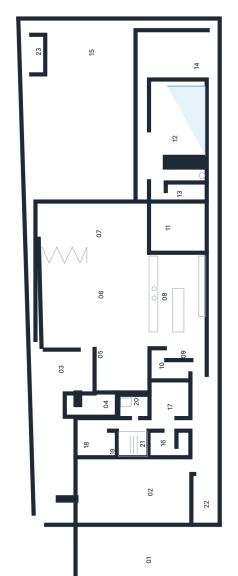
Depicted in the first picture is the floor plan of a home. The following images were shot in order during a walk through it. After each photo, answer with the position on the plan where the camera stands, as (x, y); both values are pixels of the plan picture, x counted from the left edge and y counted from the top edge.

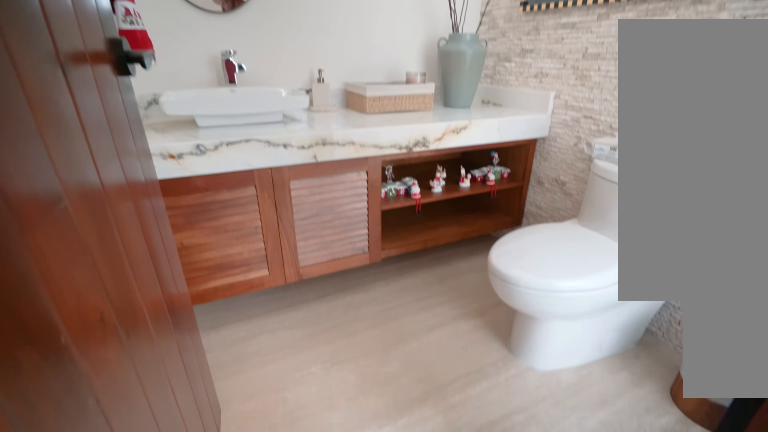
(87, 399)
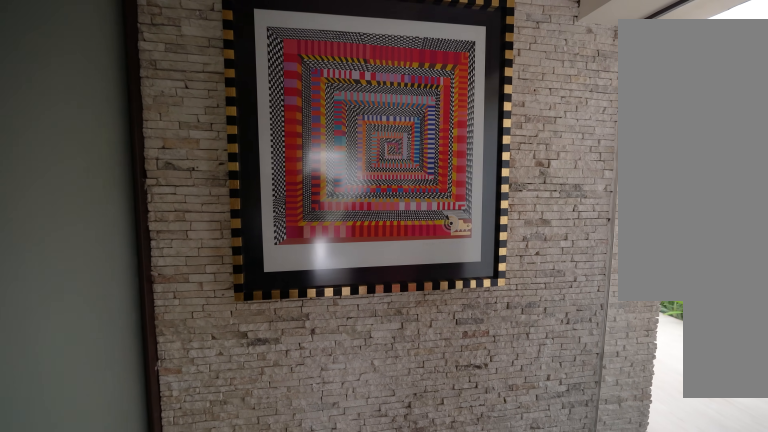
(87, 401)
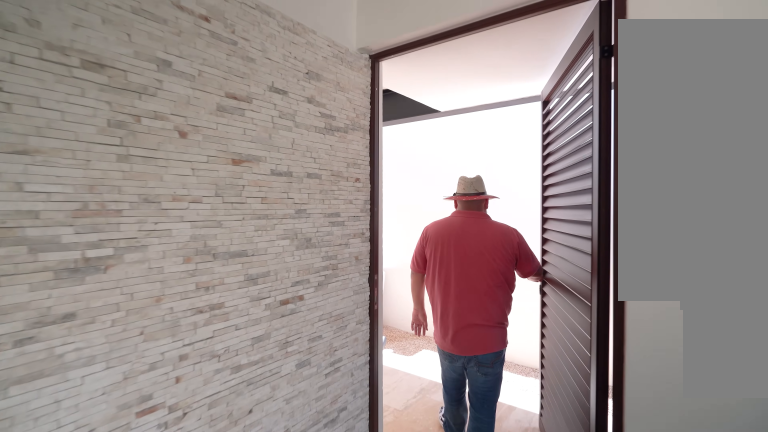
(153, 487)
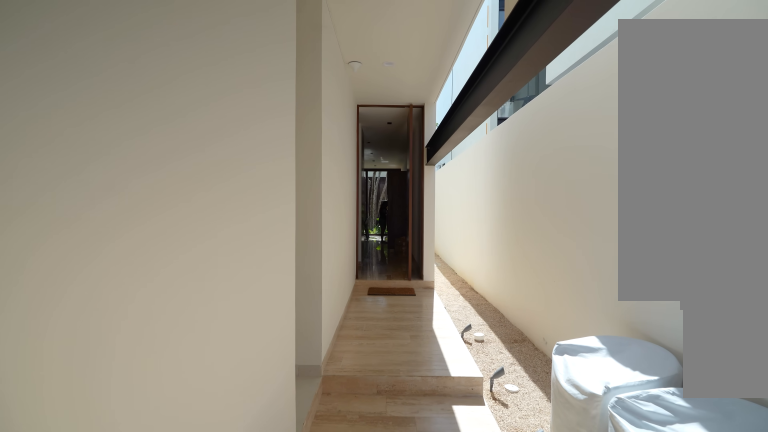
(199, 466)
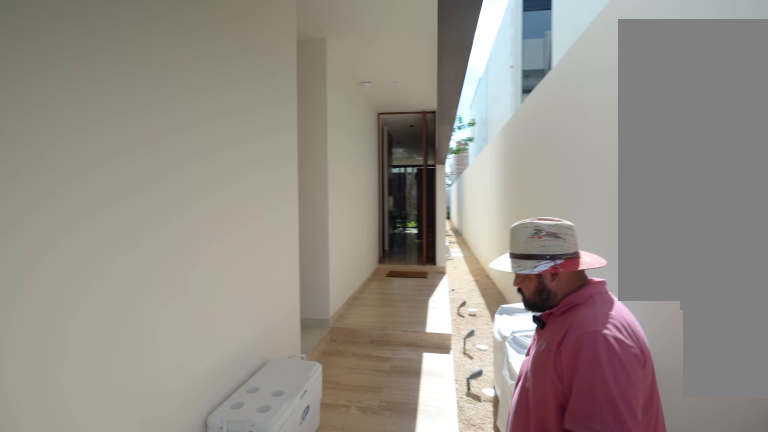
(211, 451)
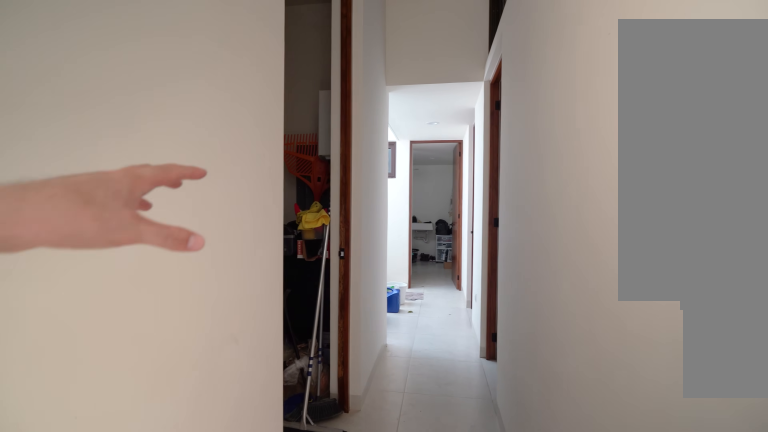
(193, 424)
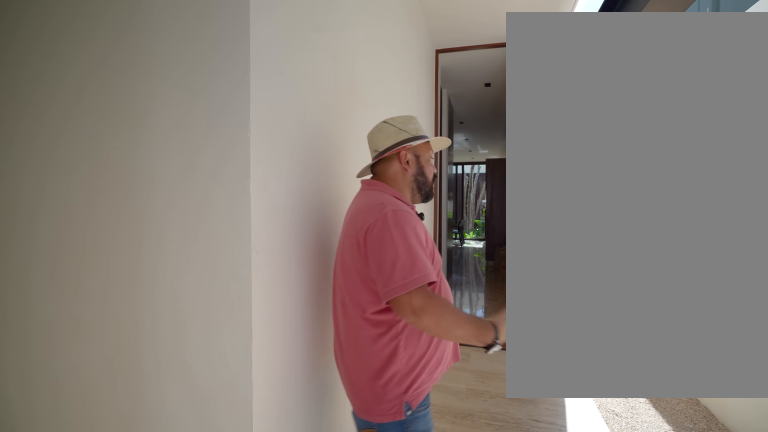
(197, 422)
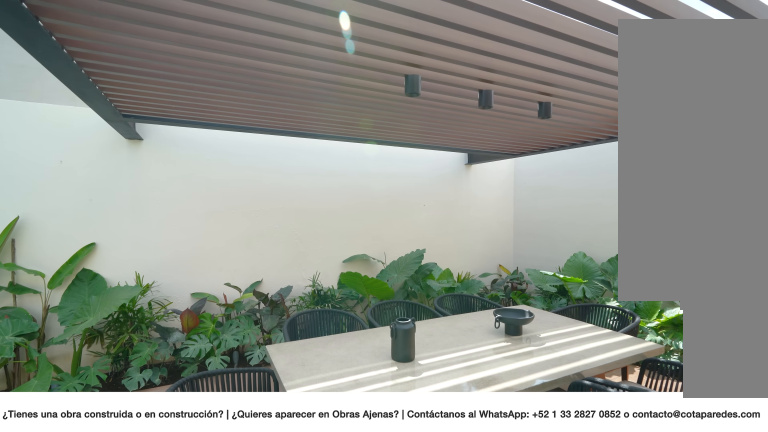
(159, 80)
